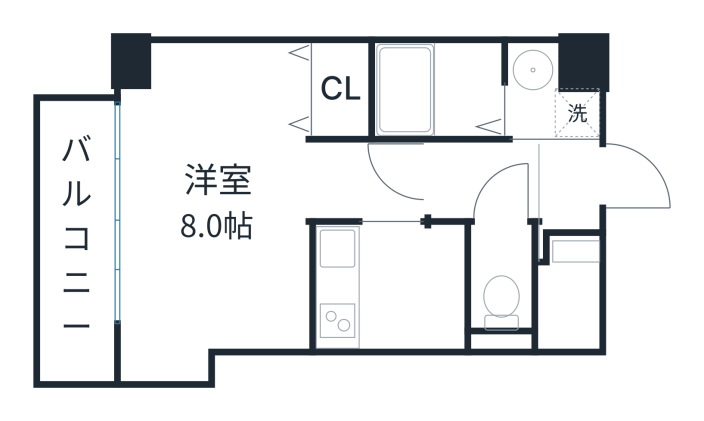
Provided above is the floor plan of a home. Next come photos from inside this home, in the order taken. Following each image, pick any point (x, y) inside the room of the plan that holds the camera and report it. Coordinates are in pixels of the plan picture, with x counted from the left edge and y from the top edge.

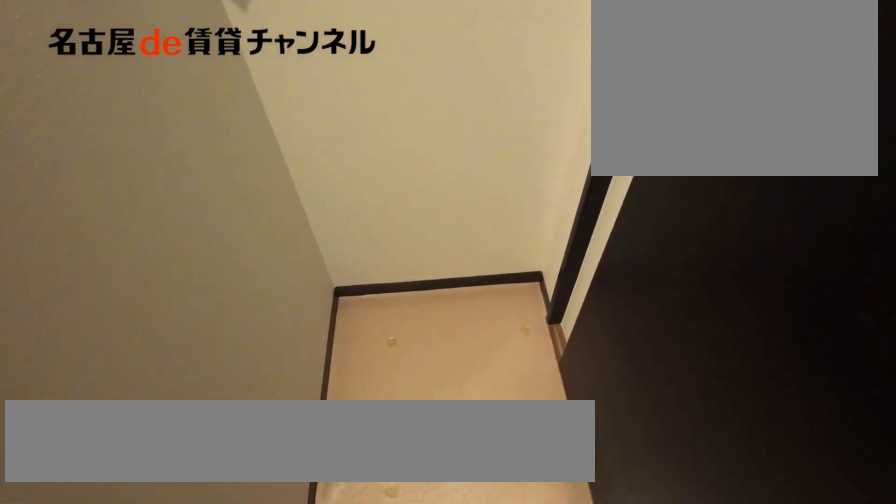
(547, 96)
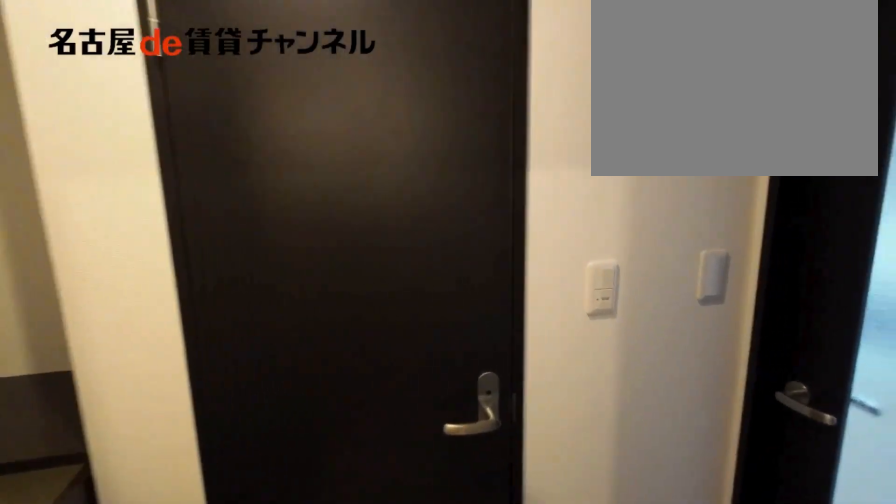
(484, 181)
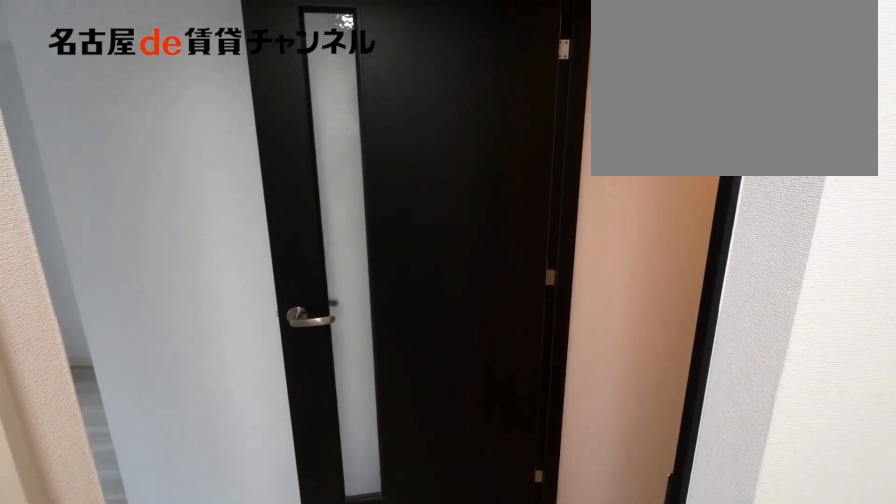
(389, 286)
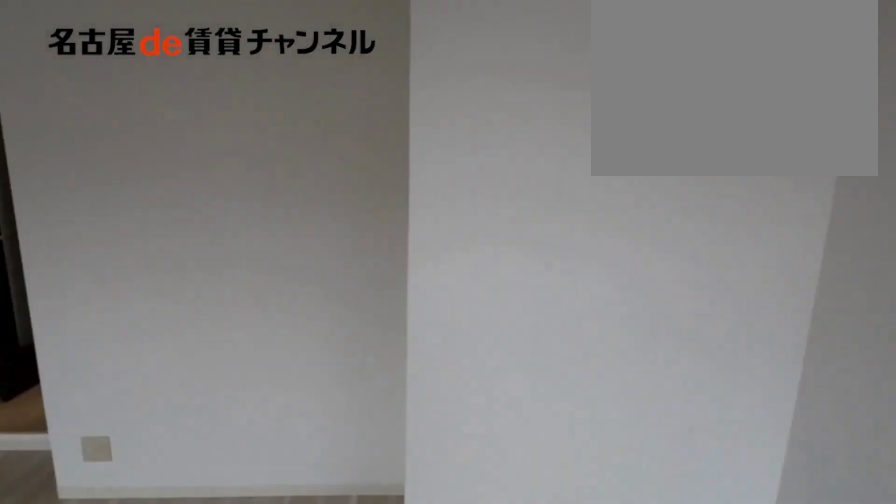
(233, 203)
